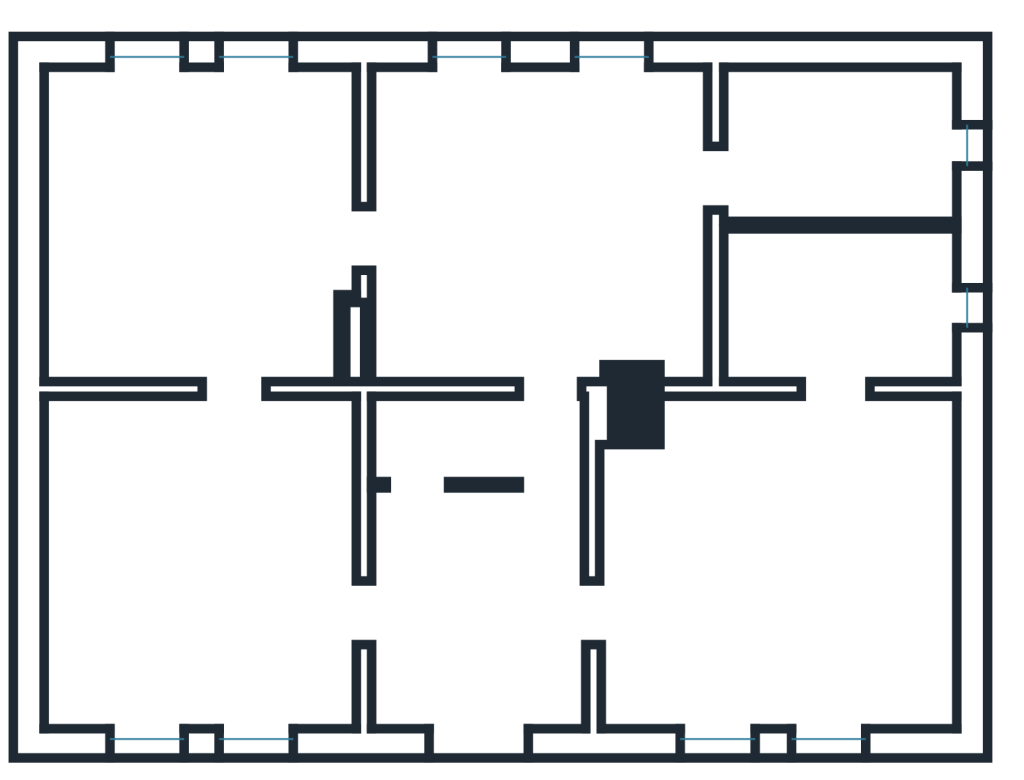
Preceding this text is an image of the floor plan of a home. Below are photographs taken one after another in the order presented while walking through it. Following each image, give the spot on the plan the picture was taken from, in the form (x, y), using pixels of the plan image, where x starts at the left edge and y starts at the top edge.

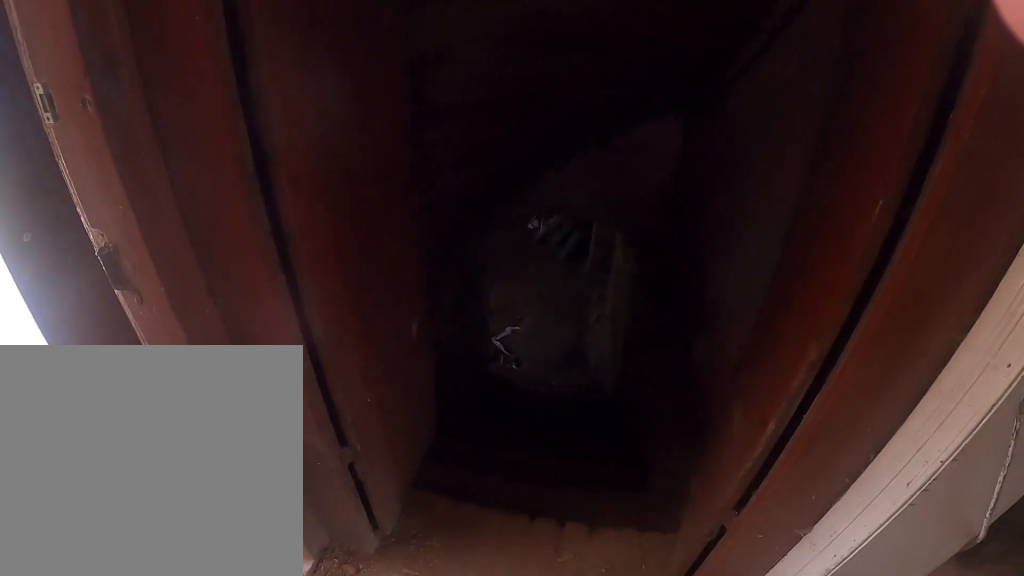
(552, 426)
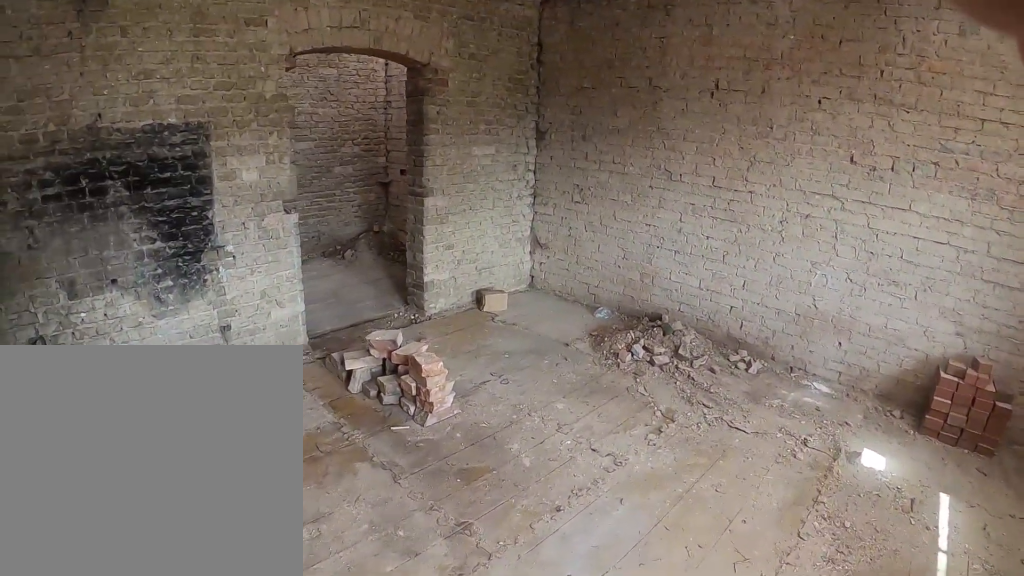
(661, 555)
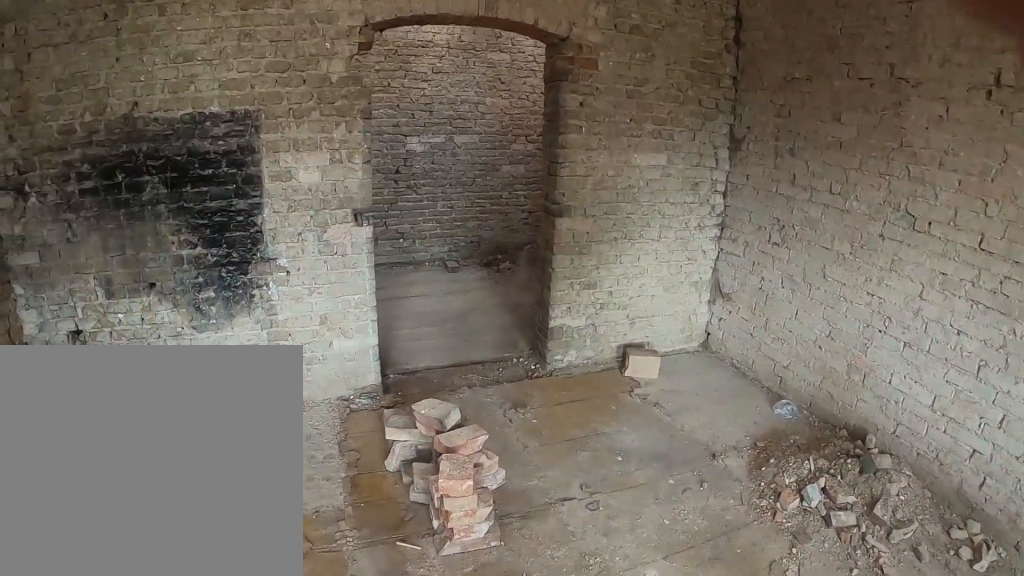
(708, 528)
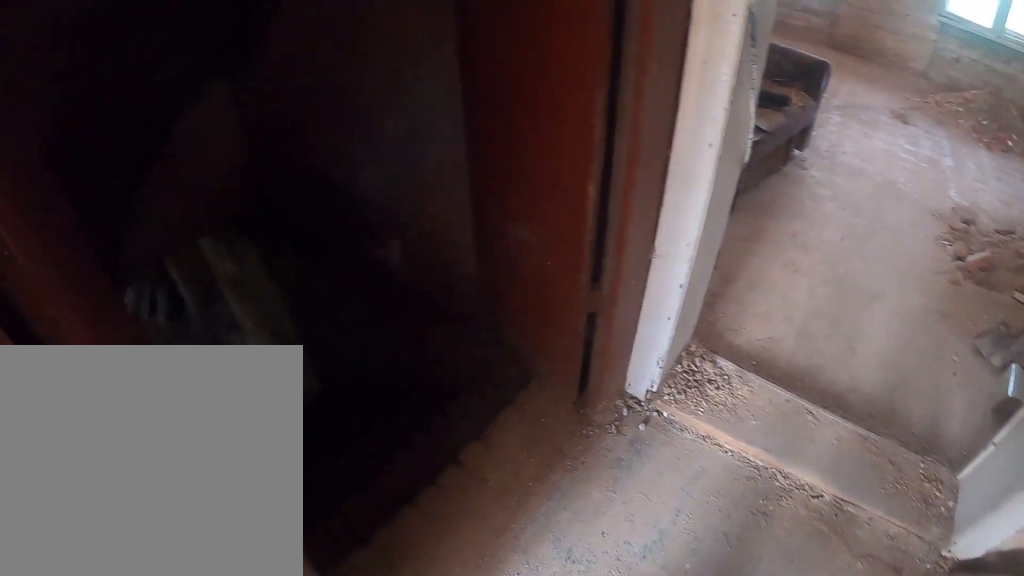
(548, 501)
